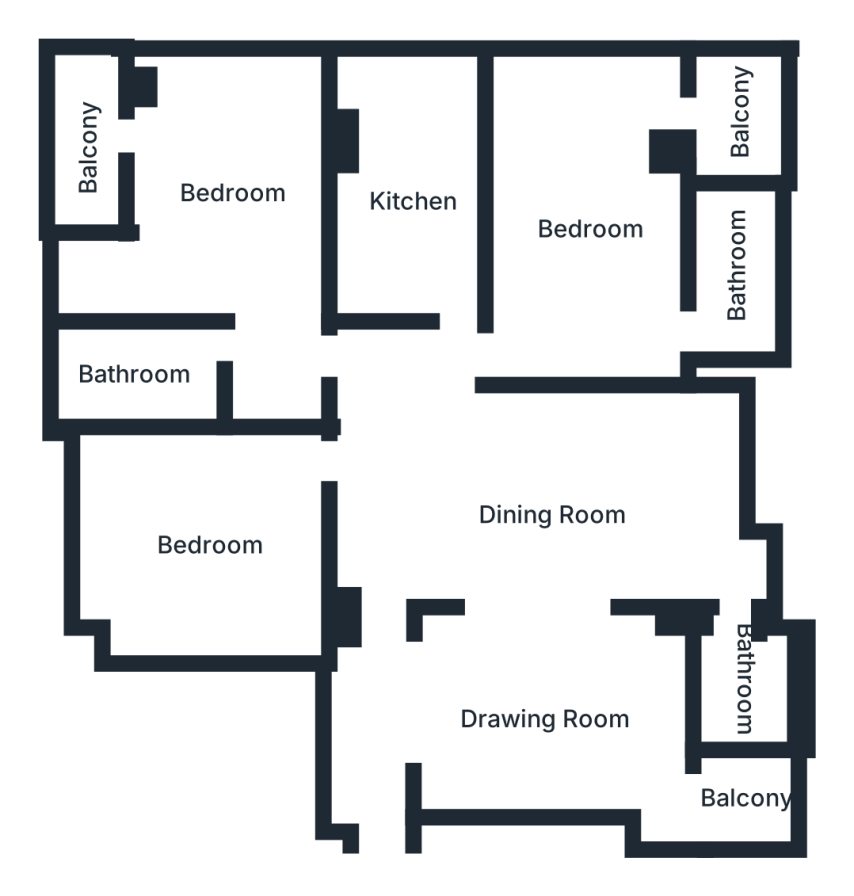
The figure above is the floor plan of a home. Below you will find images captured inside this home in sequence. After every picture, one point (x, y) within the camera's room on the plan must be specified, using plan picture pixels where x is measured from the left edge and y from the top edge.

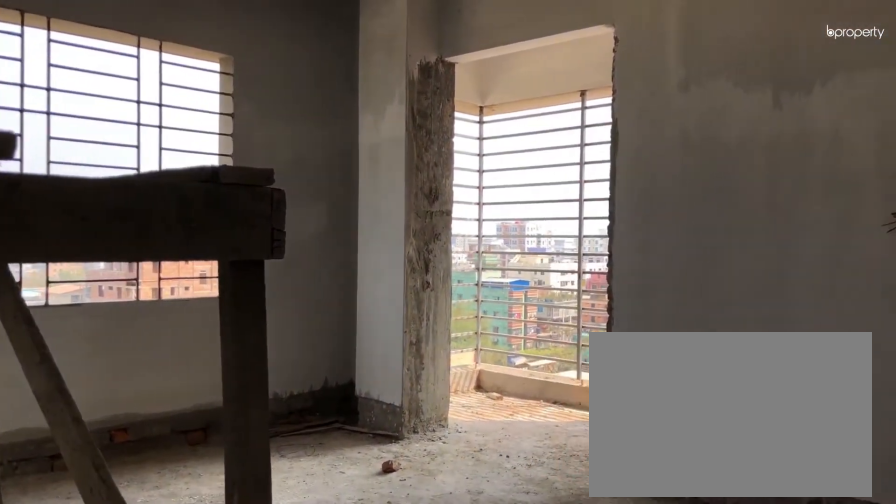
(606, 222)
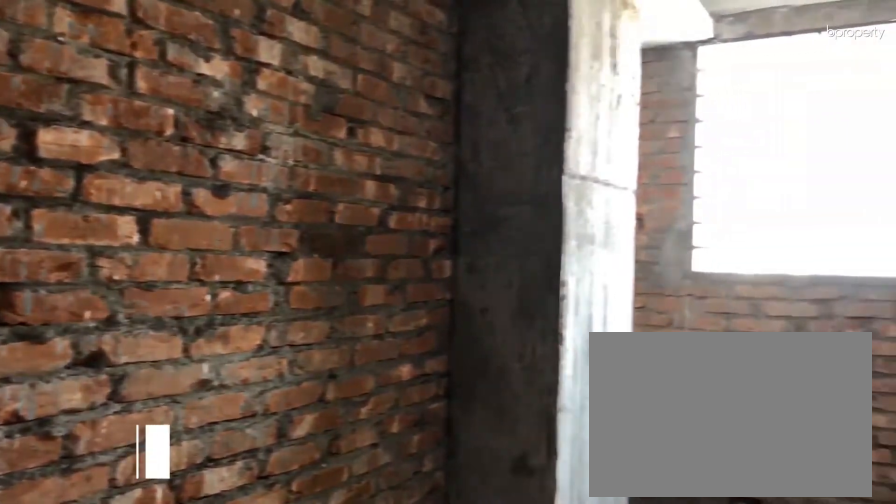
(420, 192)
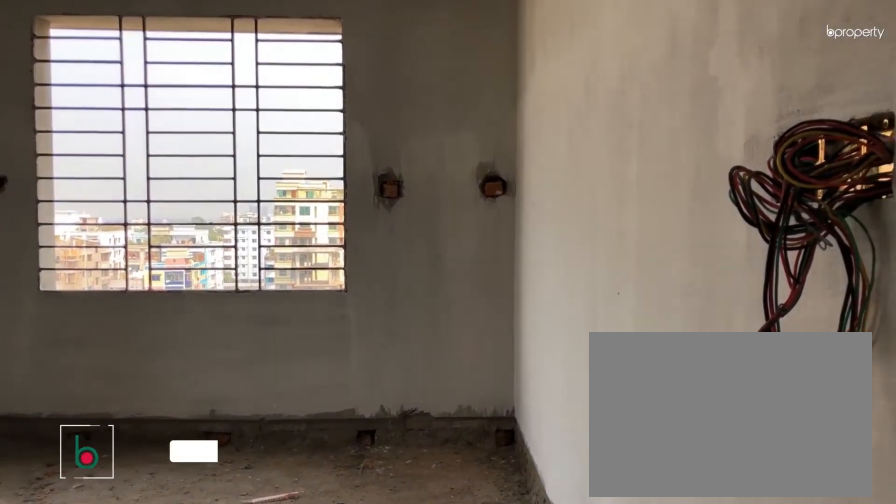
(237, 192)
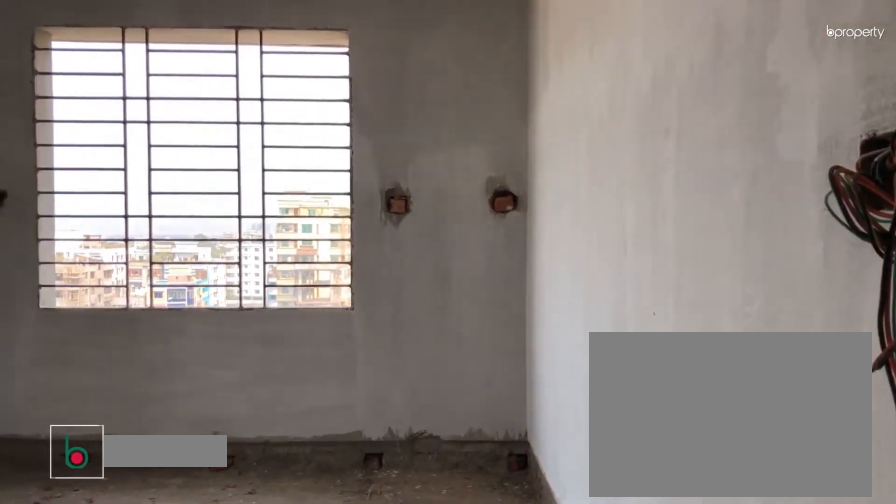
(237, 192)
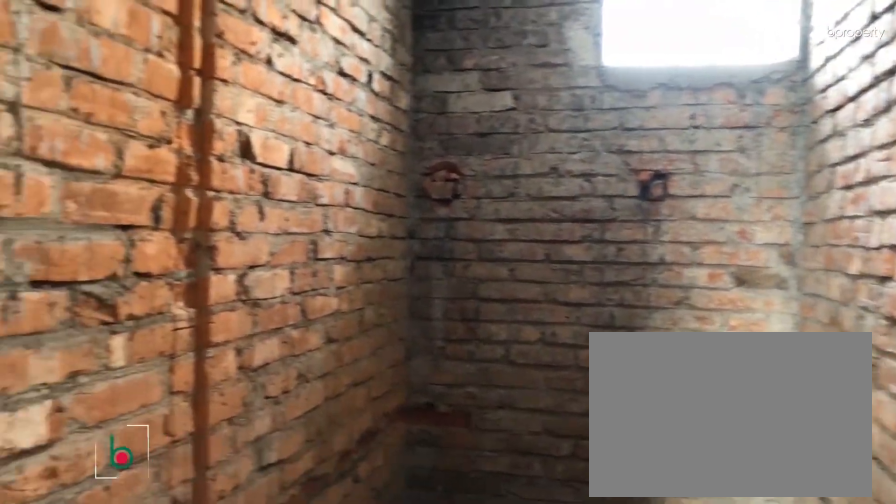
(148, 374)
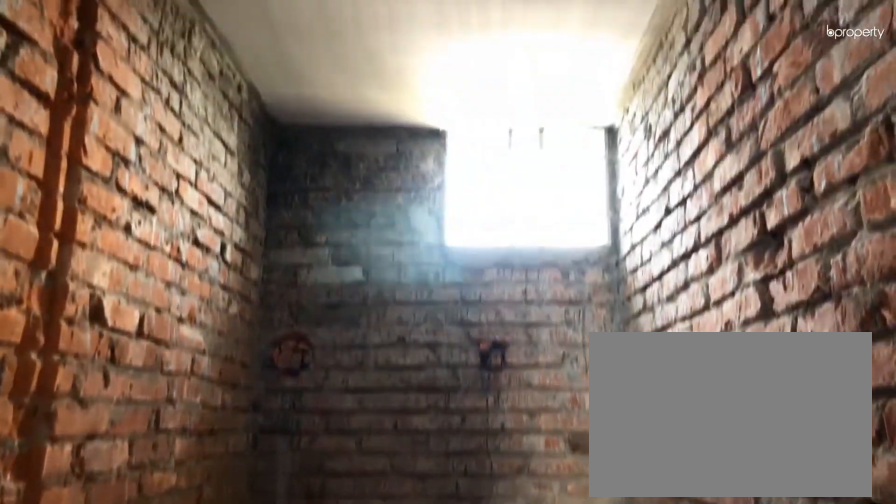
(147, 373)
